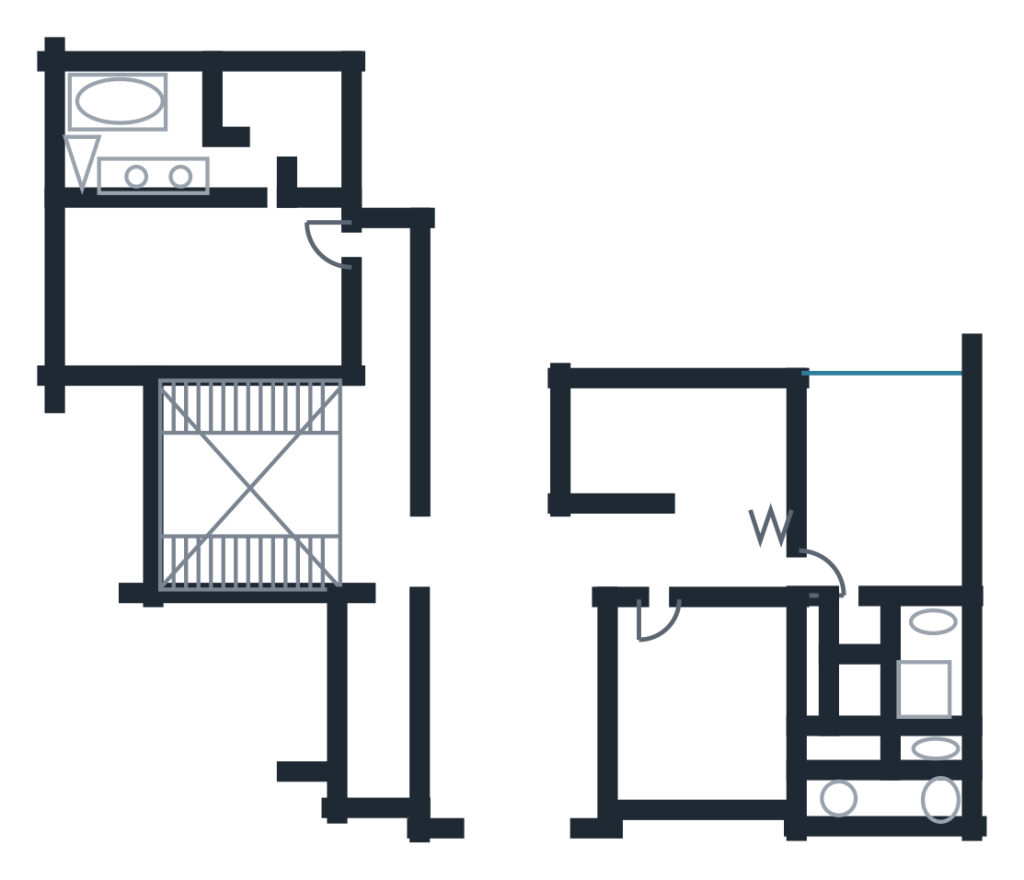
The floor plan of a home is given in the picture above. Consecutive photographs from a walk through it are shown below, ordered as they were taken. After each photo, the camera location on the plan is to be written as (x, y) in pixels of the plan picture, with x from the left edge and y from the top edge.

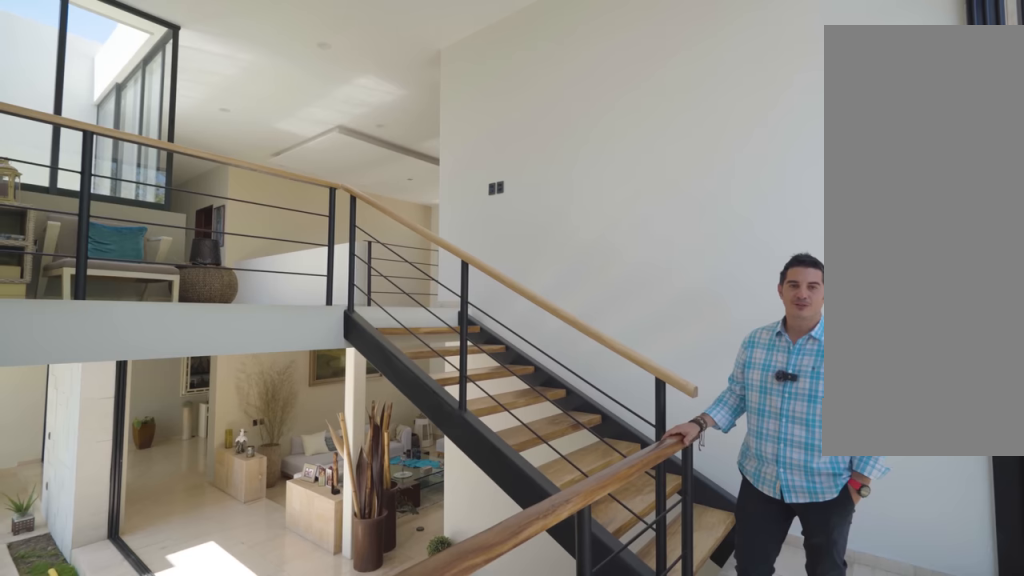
(186, 421)
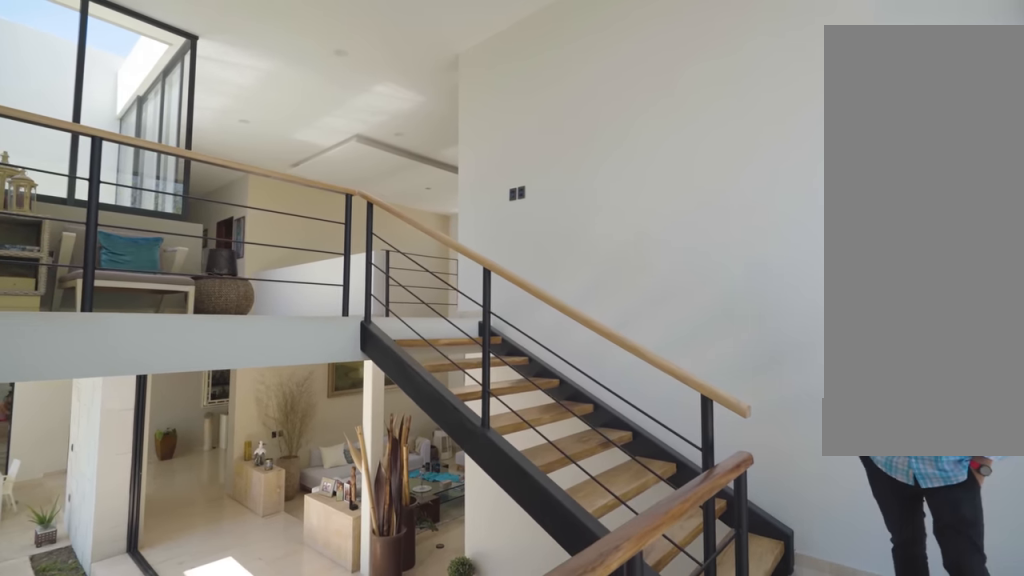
(181, 418)
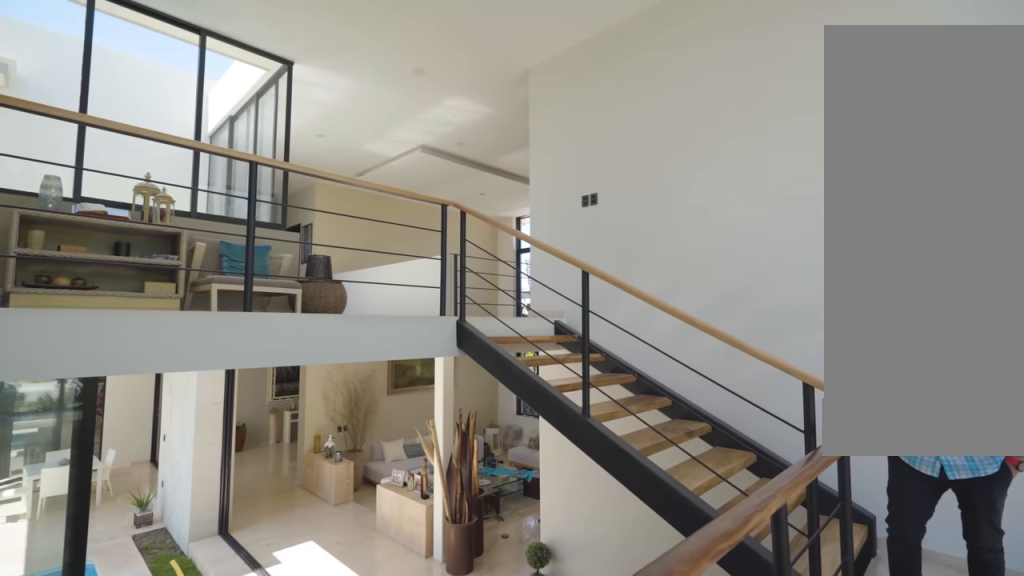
(202, 402)
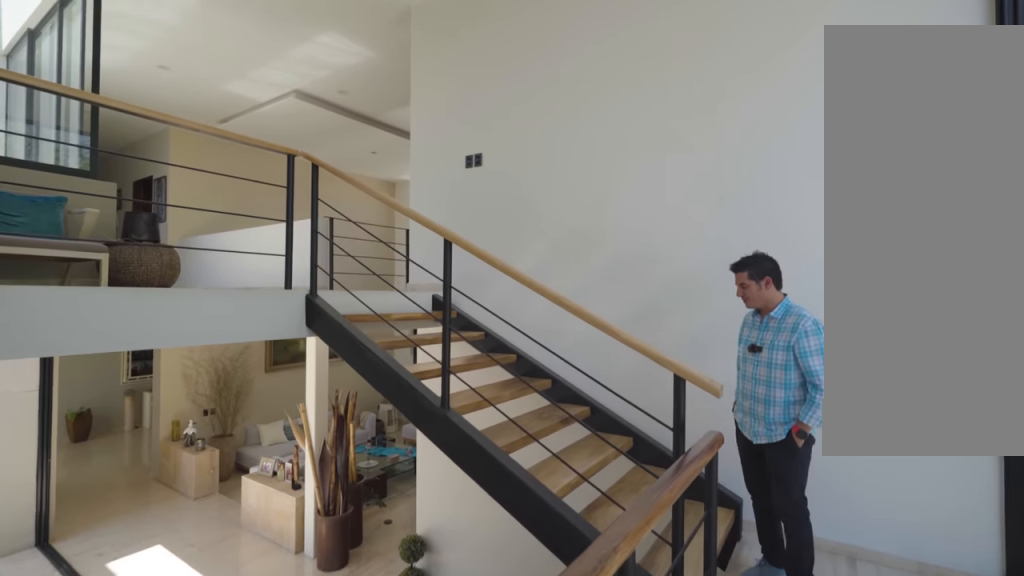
(192, 408)
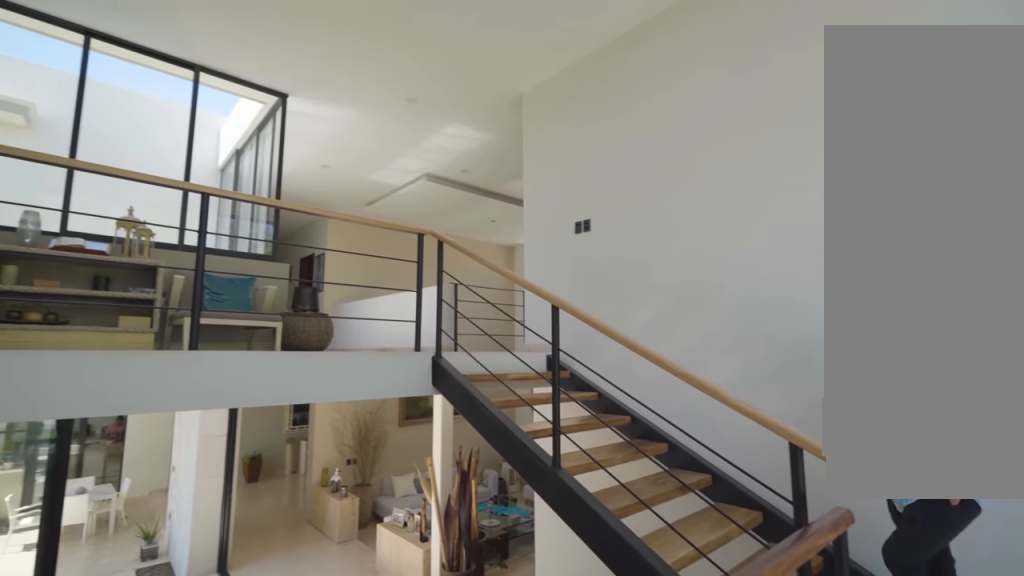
(186, 409)
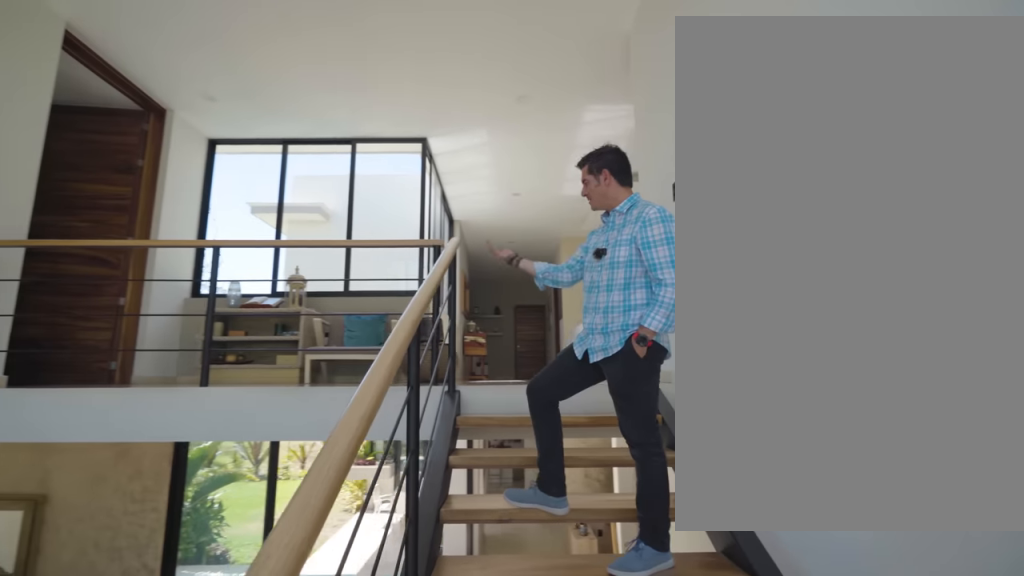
(182, 544)
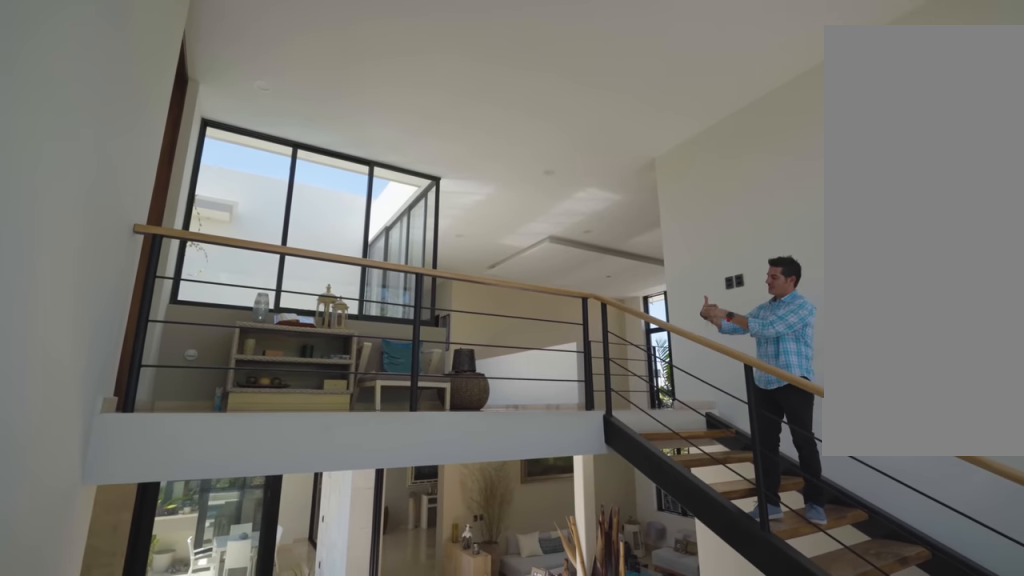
(180, 419)
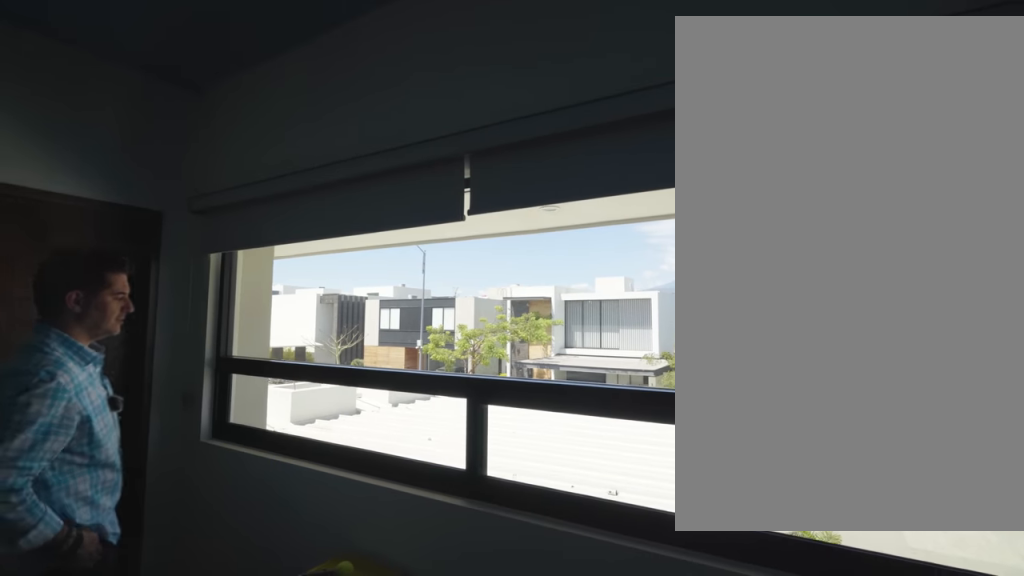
(702, 782)
